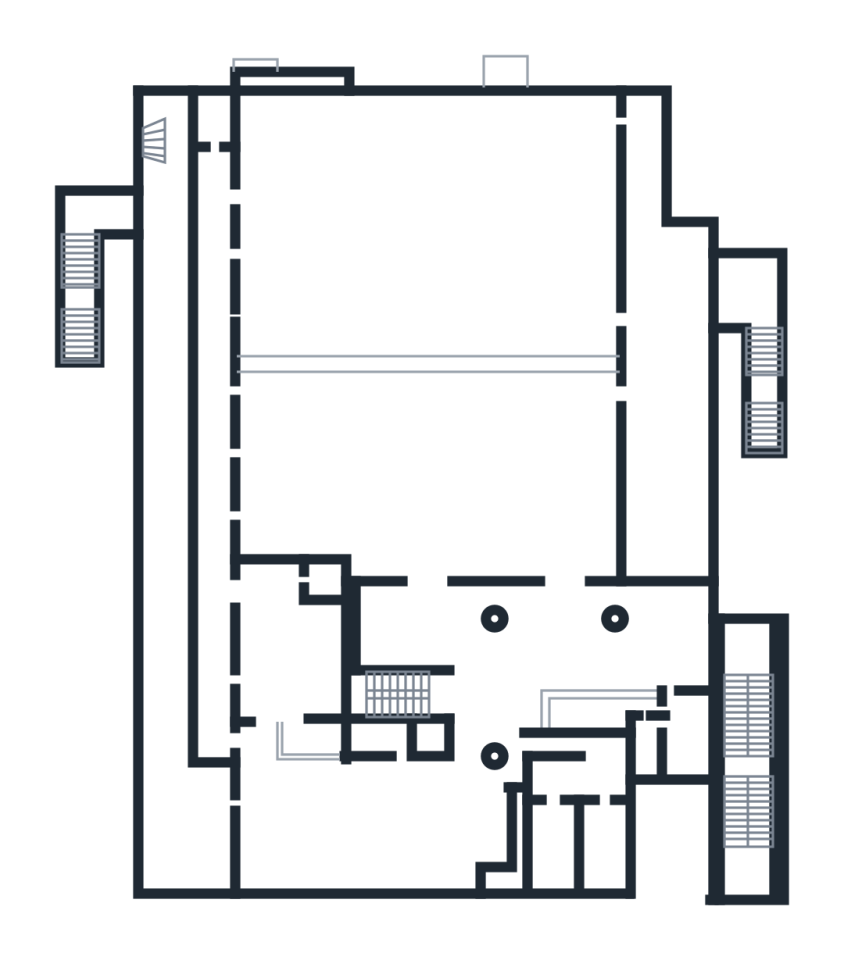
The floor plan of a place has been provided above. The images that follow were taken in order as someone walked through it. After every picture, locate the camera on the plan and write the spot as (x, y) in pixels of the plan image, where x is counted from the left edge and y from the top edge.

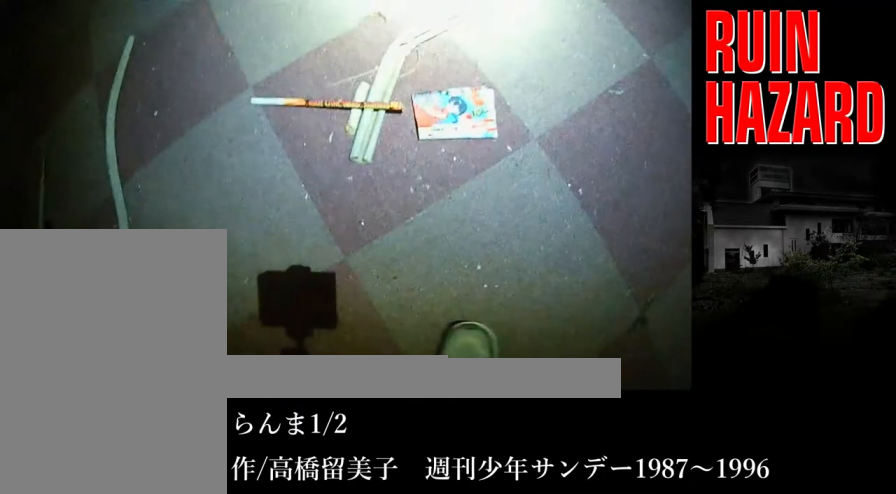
(438, 338)
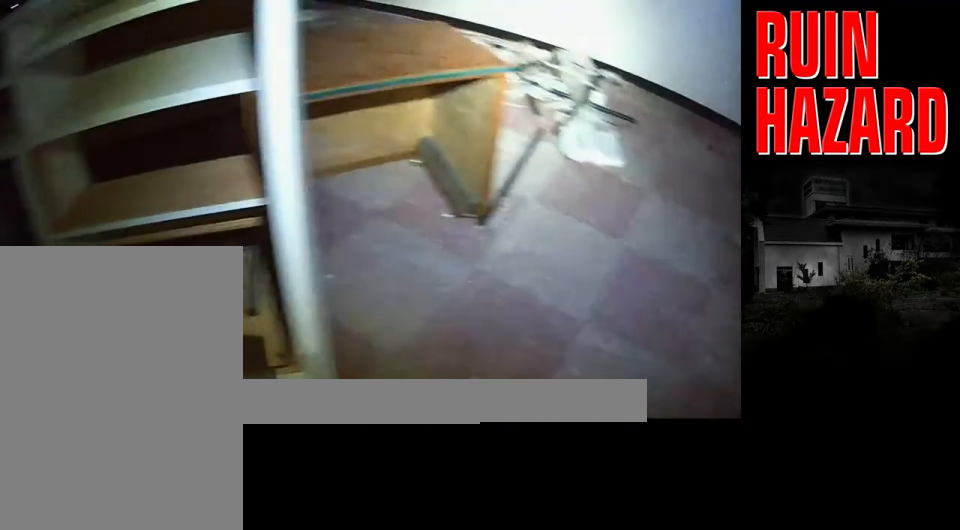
(430, 337)
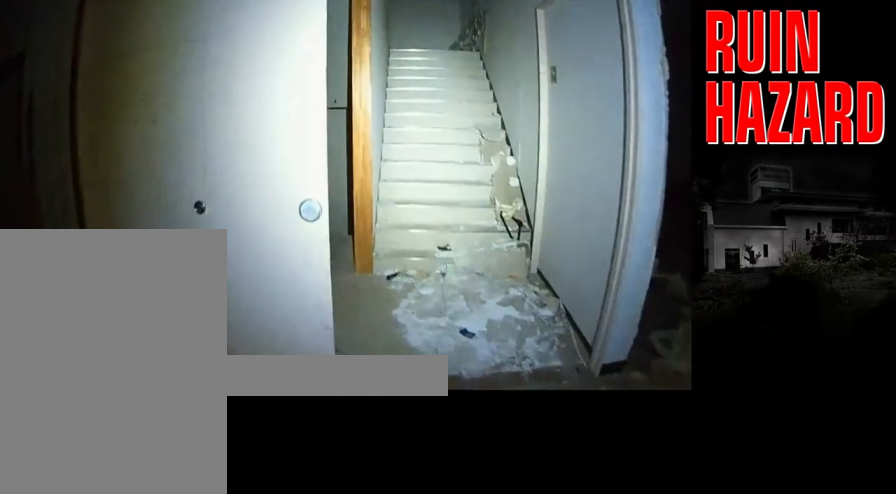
(551, 670)
